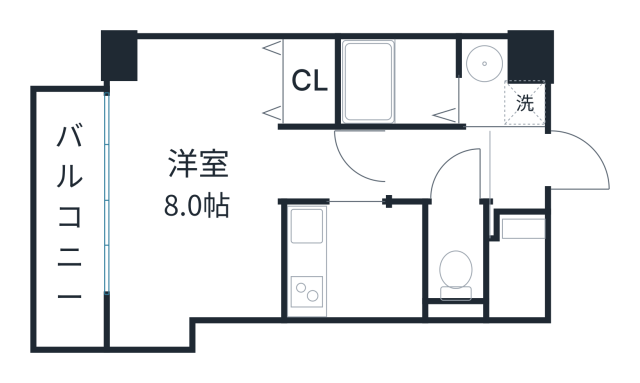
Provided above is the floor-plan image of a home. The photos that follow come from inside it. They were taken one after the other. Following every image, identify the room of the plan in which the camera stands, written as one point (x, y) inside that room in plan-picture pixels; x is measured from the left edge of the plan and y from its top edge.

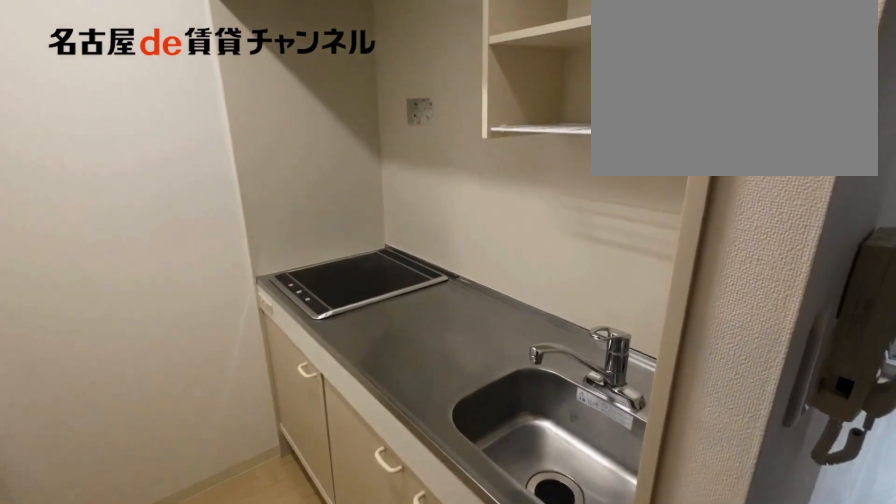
(353, 260)
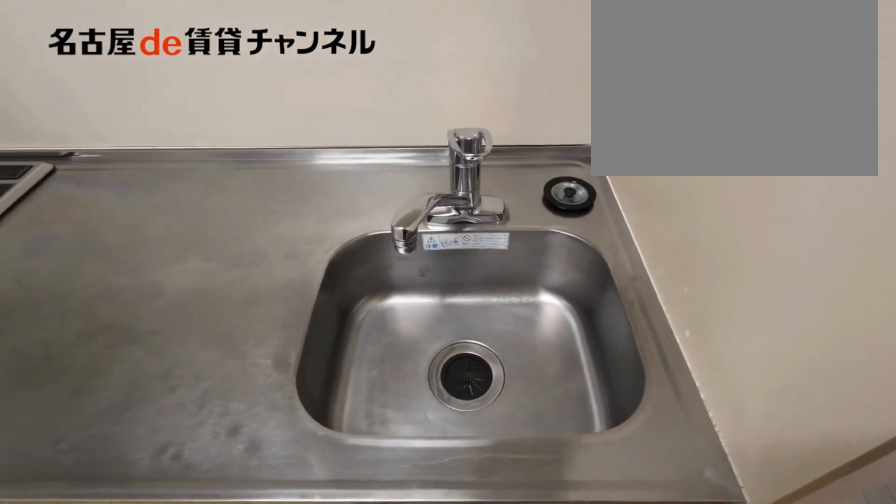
(353, 260)
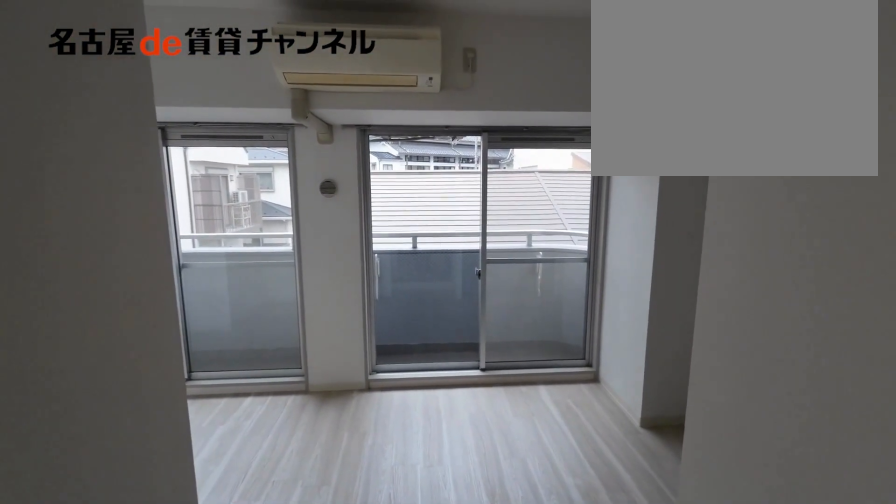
(212, 184)
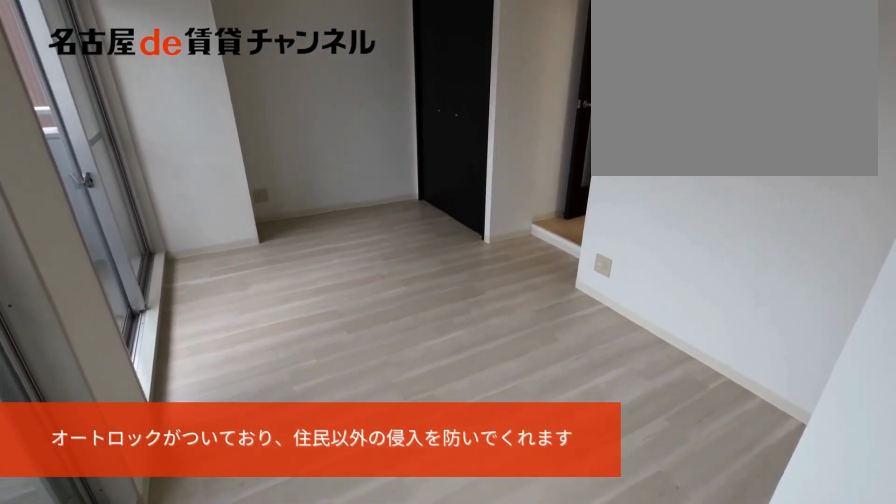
(212, 184)
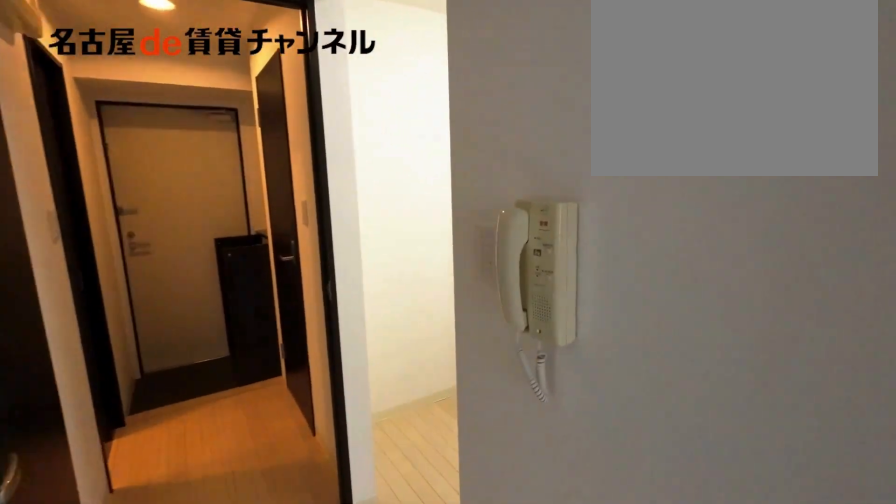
(332, 165)
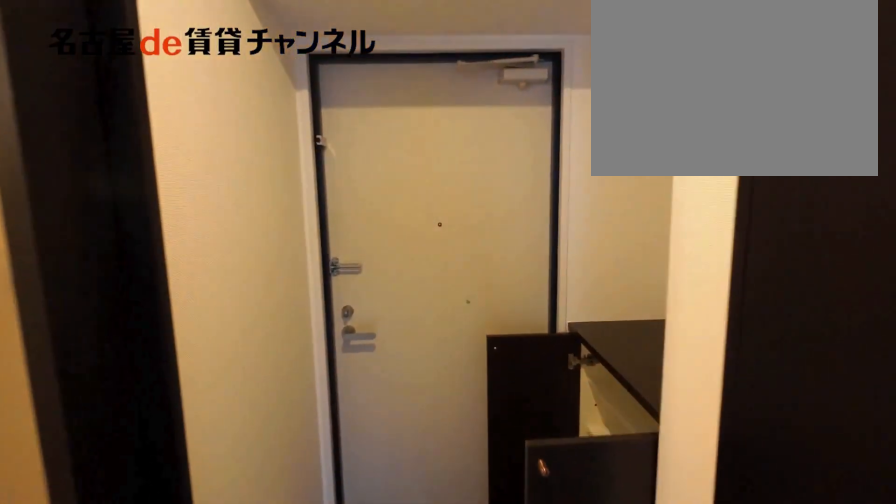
(441, 165)
